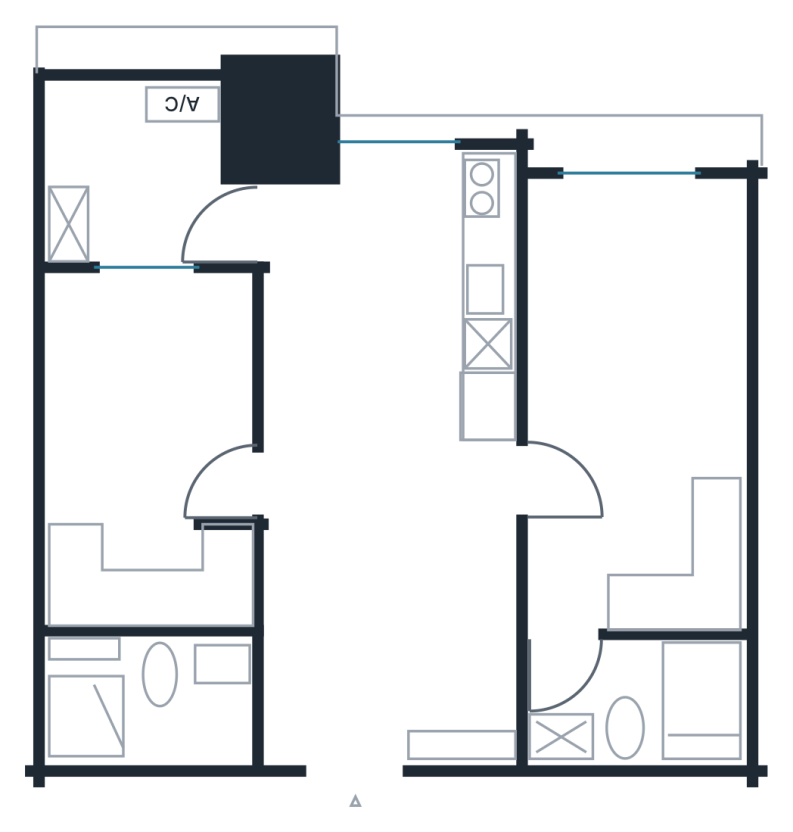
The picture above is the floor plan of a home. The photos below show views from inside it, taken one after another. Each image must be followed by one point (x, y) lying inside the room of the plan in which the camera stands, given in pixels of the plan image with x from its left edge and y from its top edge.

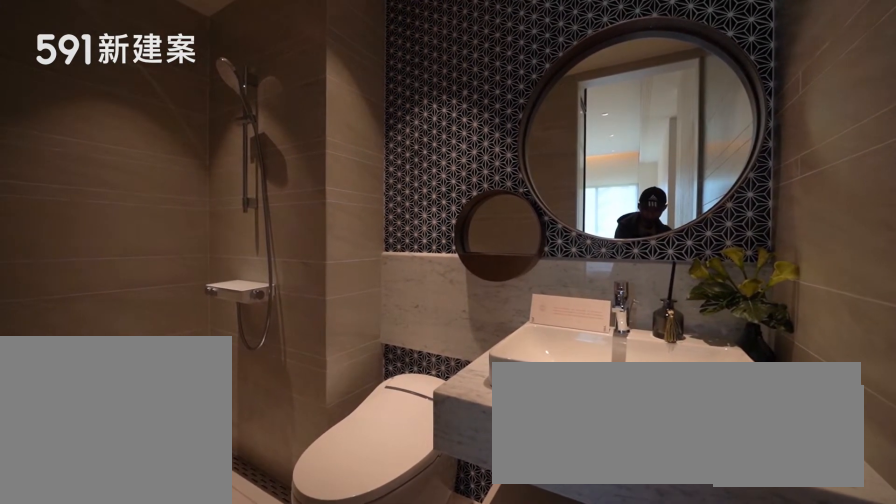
(637, 696)
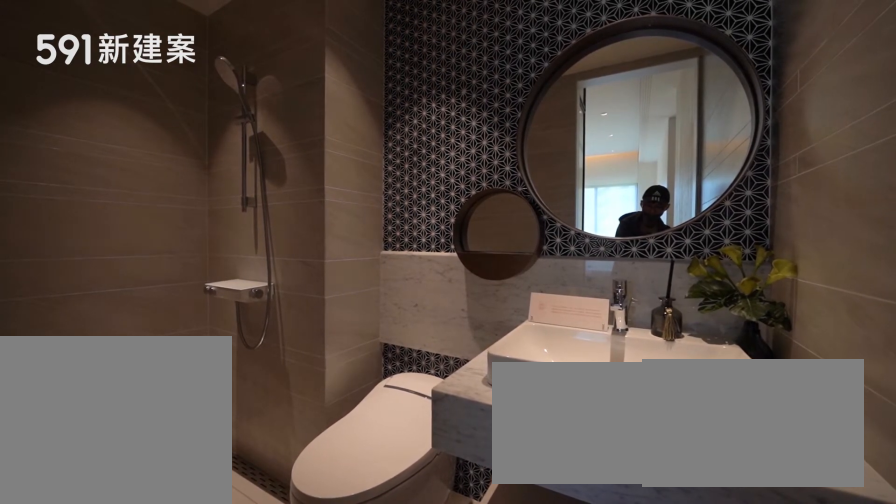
(637, 696)
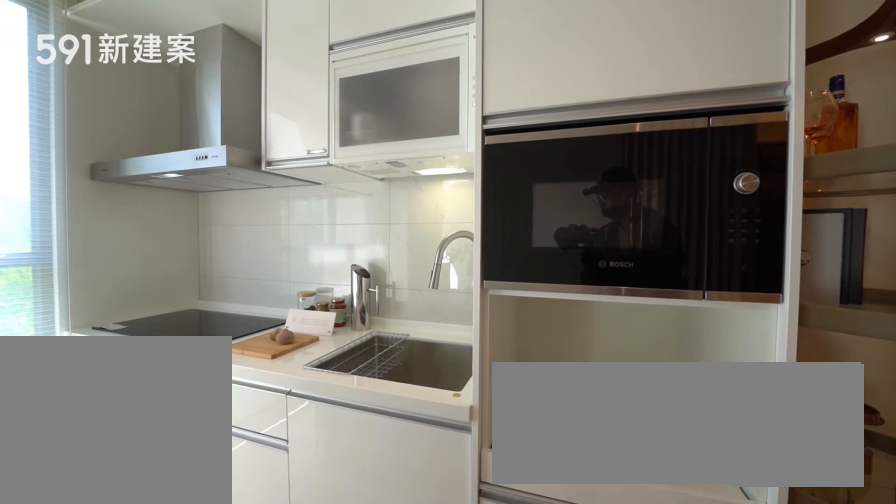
(469, 300)
